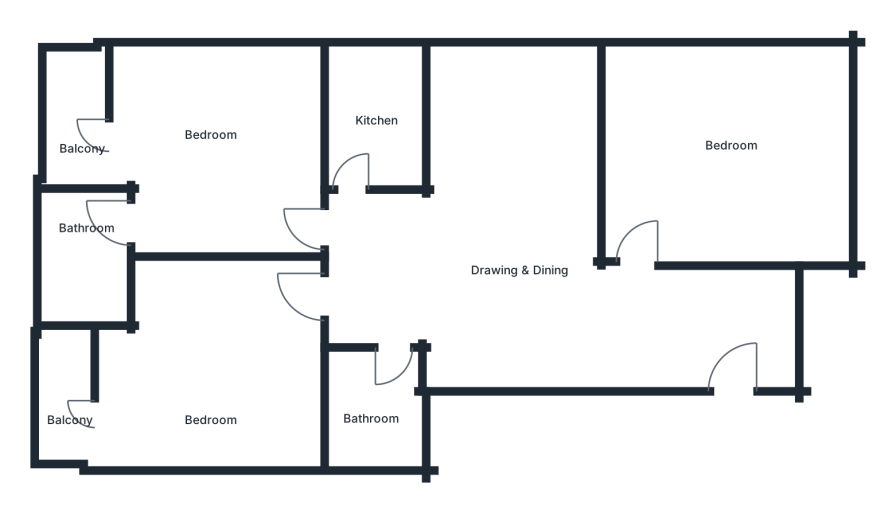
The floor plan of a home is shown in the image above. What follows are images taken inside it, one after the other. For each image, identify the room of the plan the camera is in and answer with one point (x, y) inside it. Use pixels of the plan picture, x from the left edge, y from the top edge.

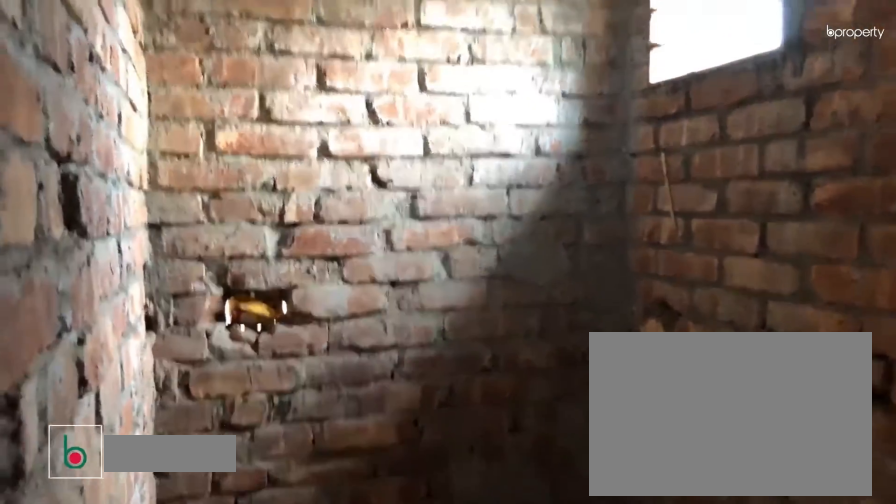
(84, 267)
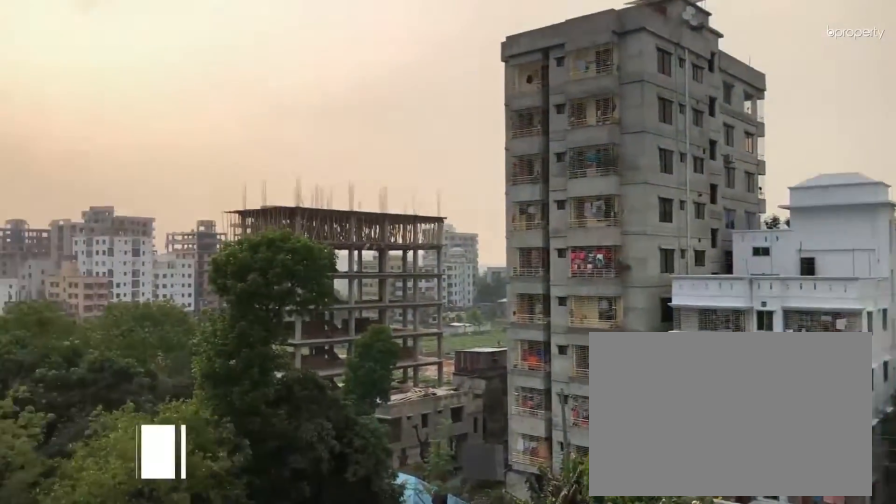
(71, 117)
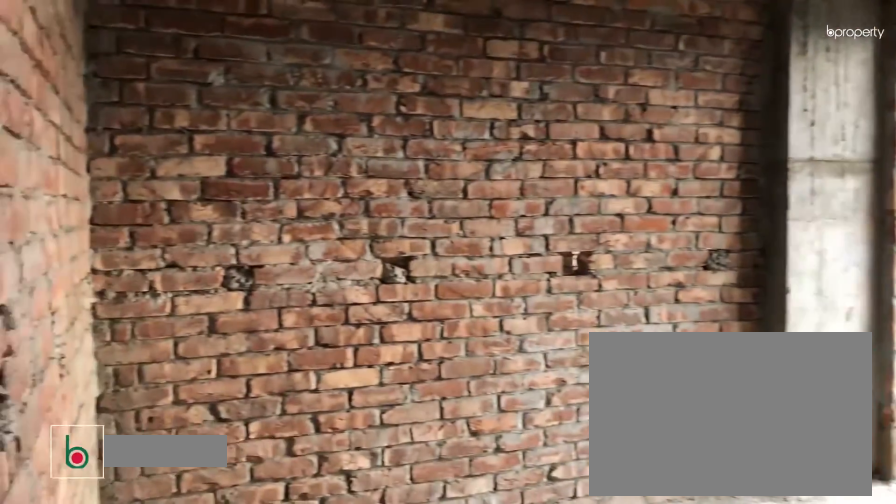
(213, 386)
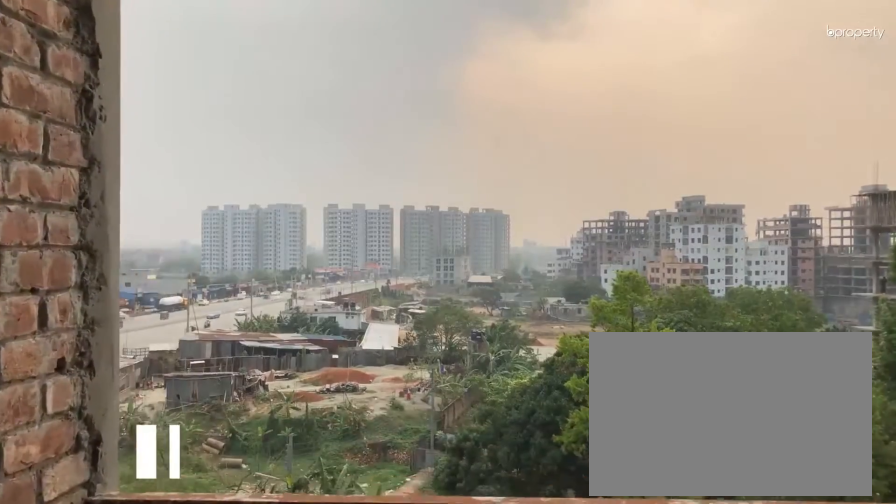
(61, 392)
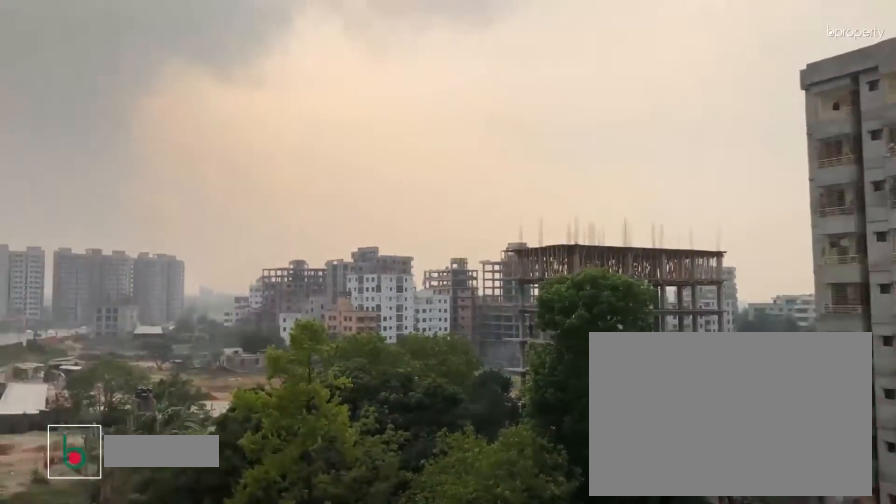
(61, 392)
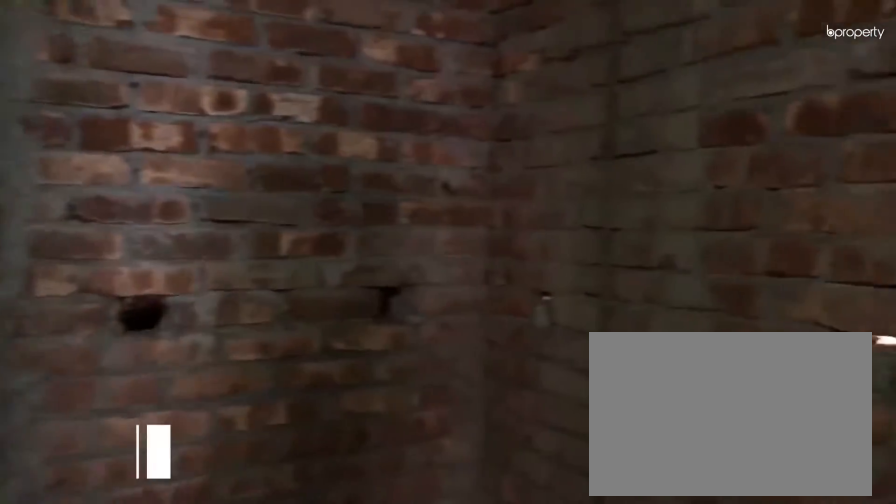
(375, 400)
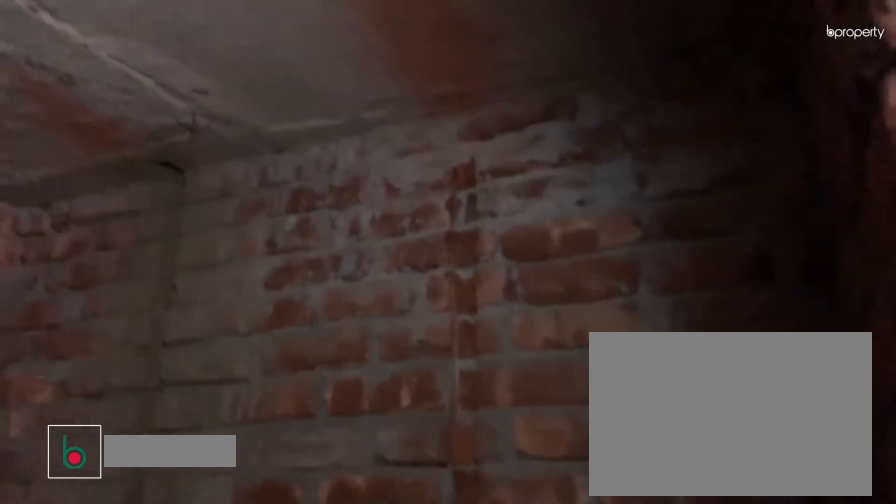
(375, 400)
